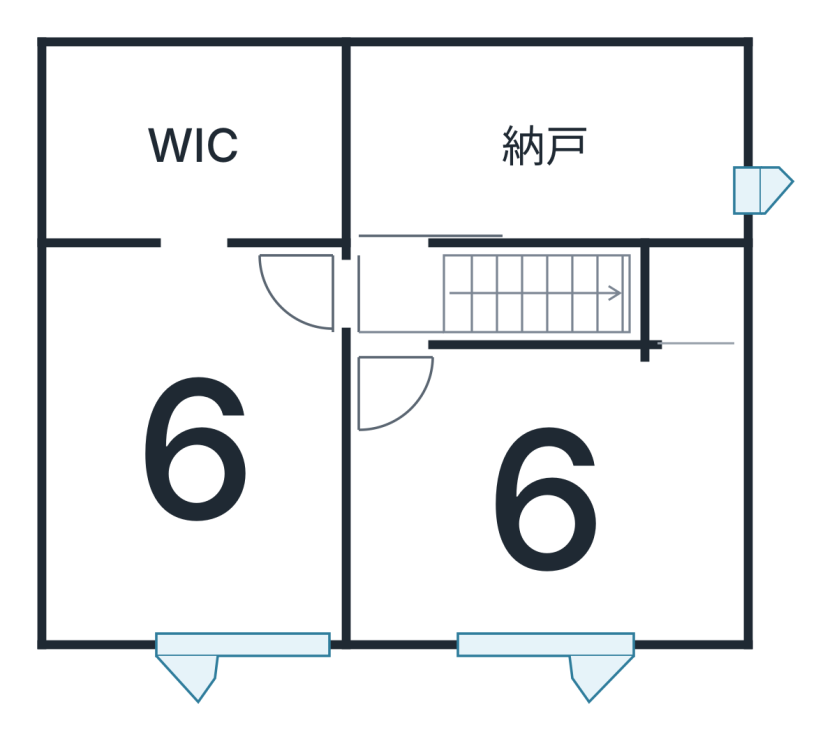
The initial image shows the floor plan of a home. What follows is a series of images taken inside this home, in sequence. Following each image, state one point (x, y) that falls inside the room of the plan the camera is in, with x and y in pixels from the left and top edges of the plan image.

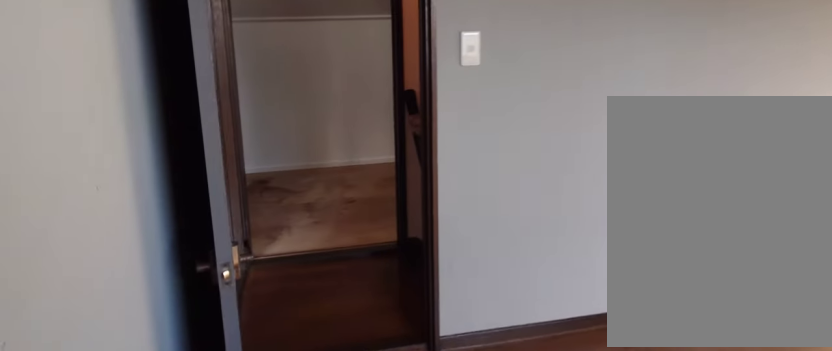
(529, 520)
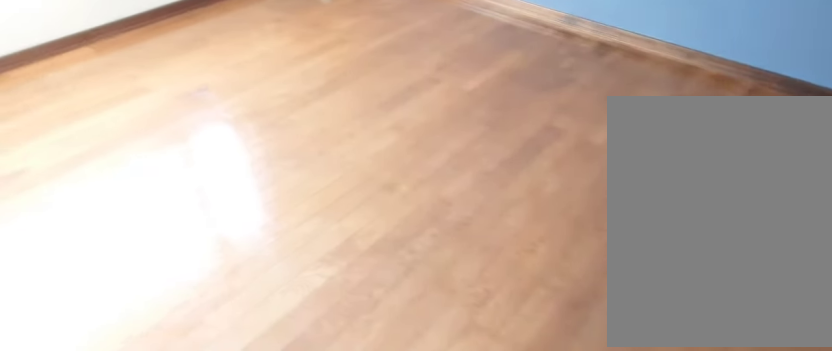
(178, 476)
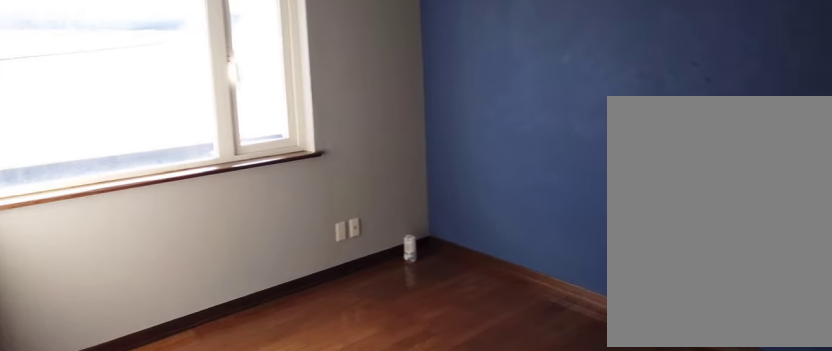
(178, 476)
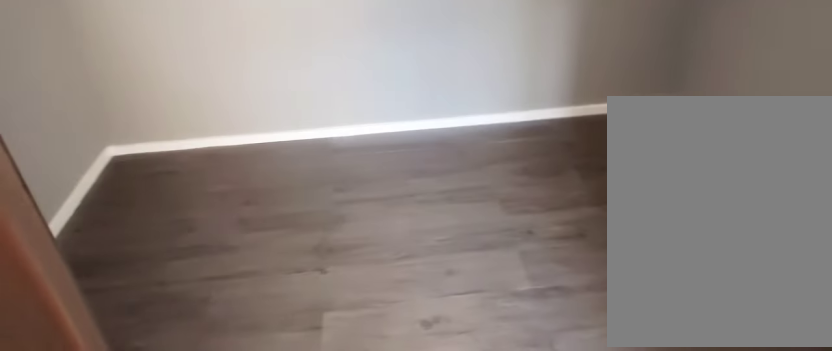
(205, 158)
